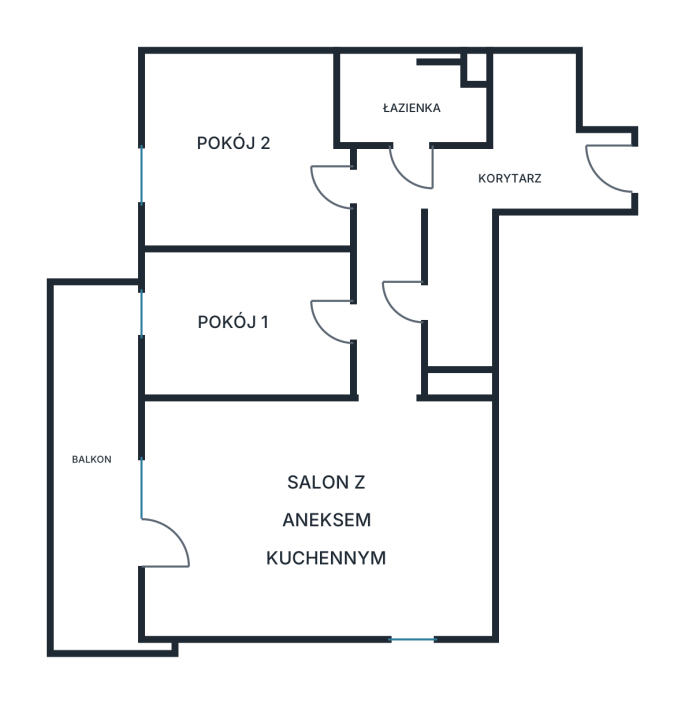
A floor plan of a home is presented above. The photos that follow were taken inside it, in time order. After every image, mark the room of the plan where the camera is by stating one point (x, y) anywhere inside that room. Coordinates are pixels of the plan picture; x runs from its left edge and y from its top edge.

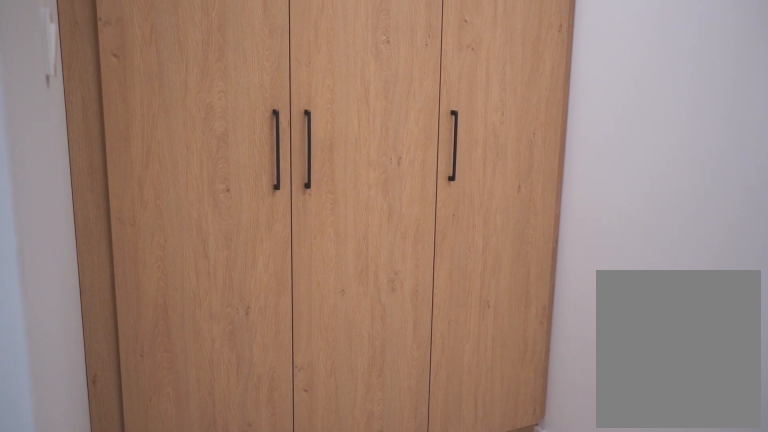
(464, 205)
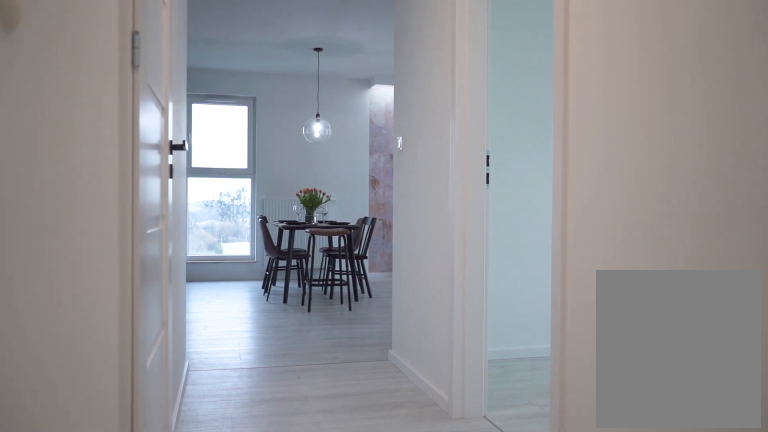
(462, 205)
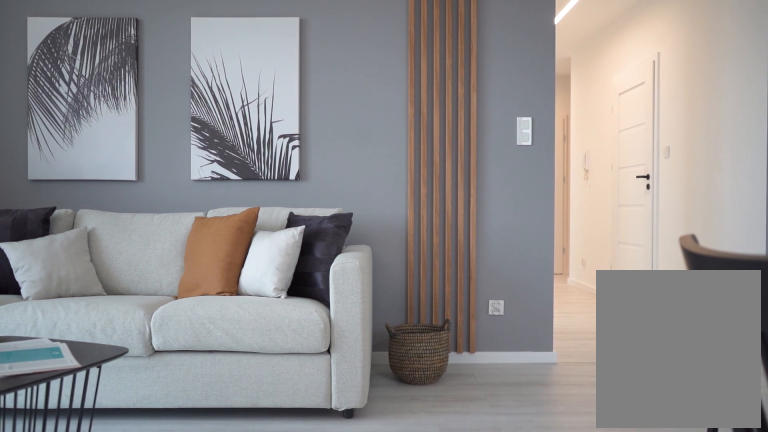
(319, 518)
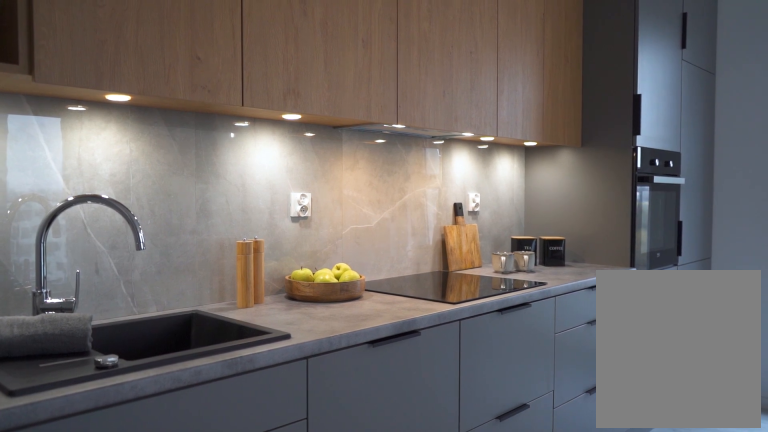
(315, 518)
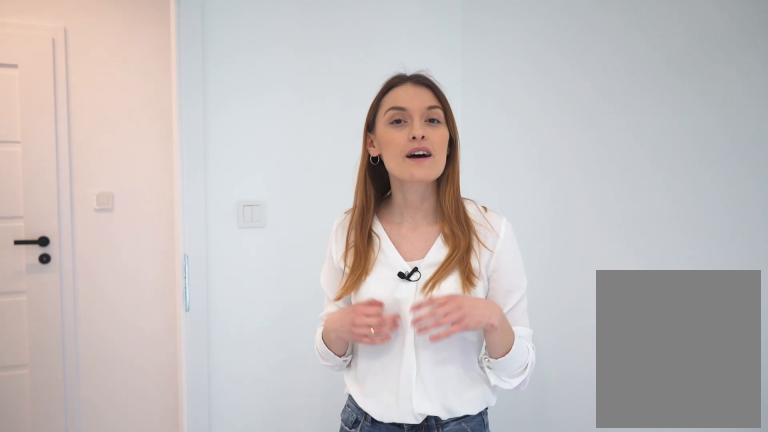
(243, 324)
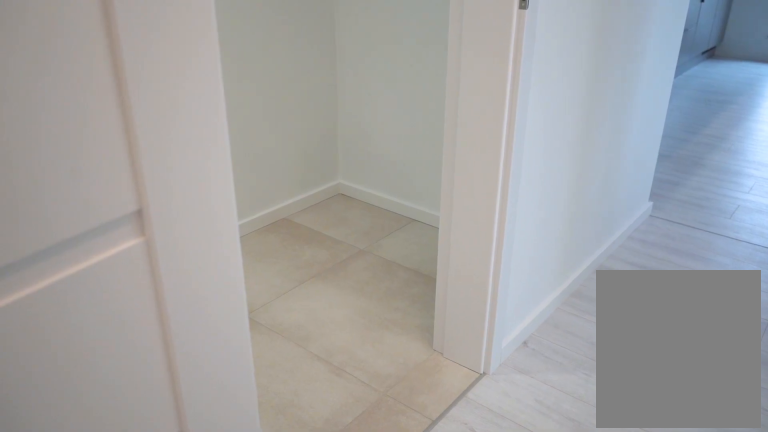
(458, 289)
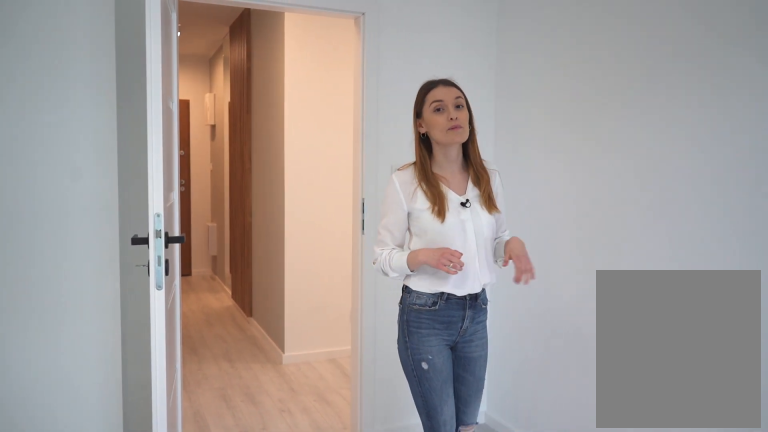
(240, 152)
